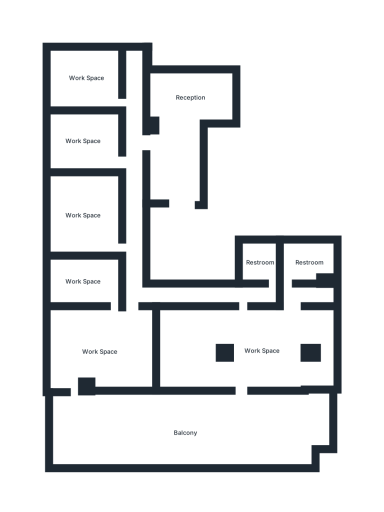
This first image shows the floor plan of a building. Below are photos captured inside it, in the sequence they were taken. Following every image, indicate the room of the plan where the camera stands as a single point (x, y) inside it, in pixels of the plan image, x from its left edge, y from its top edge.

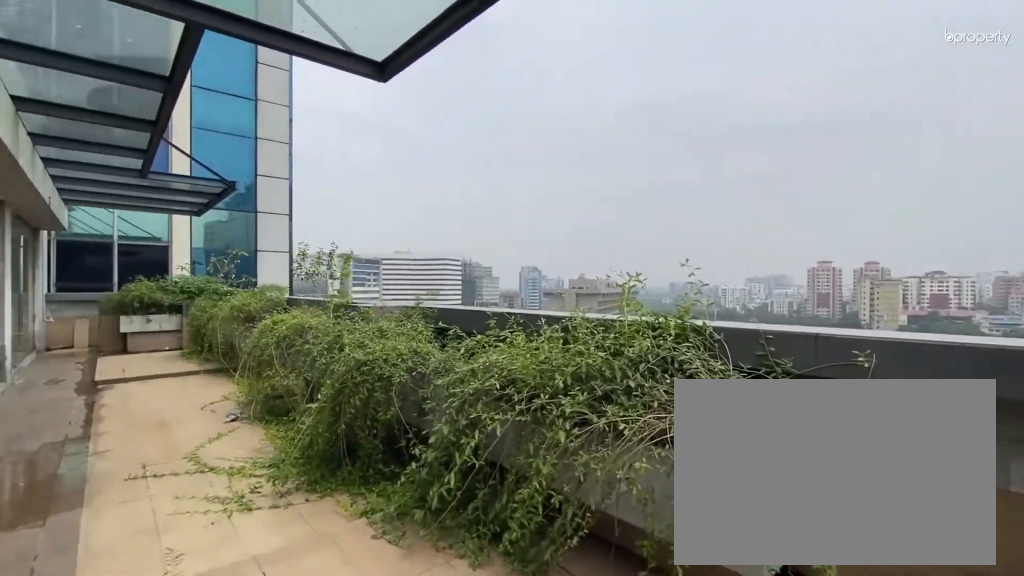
(107, 437)
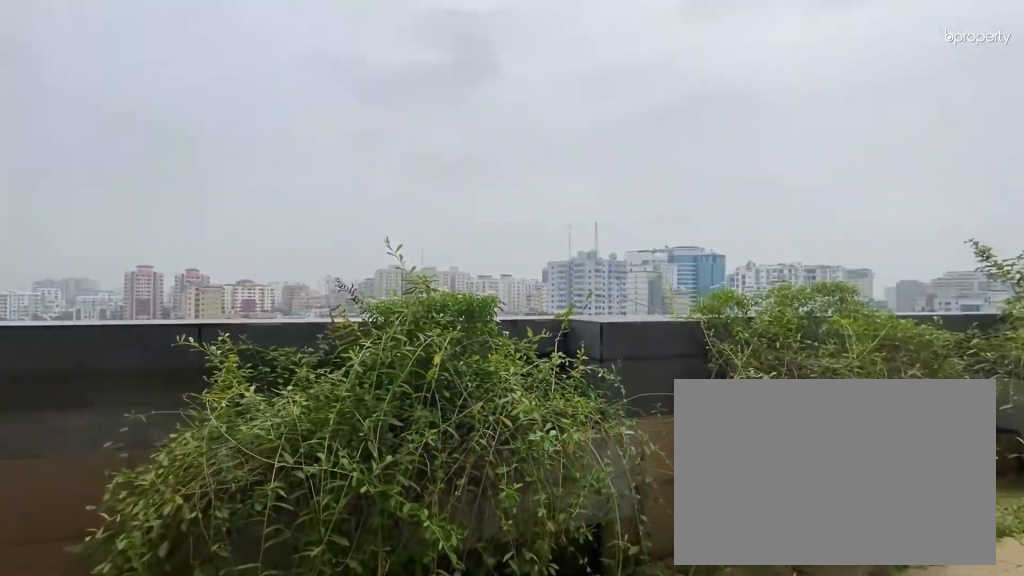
(224, 437)
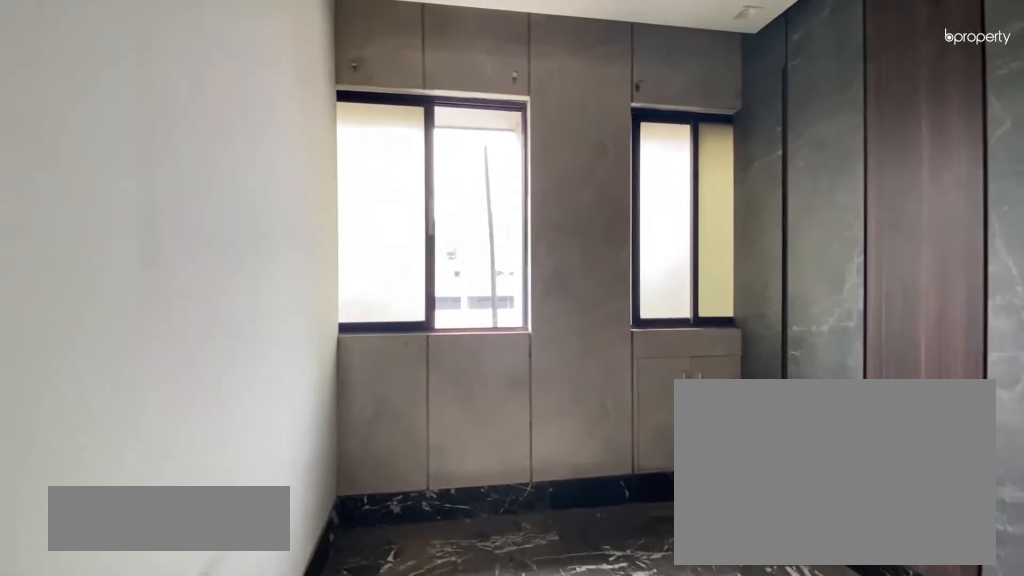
(82, 281)
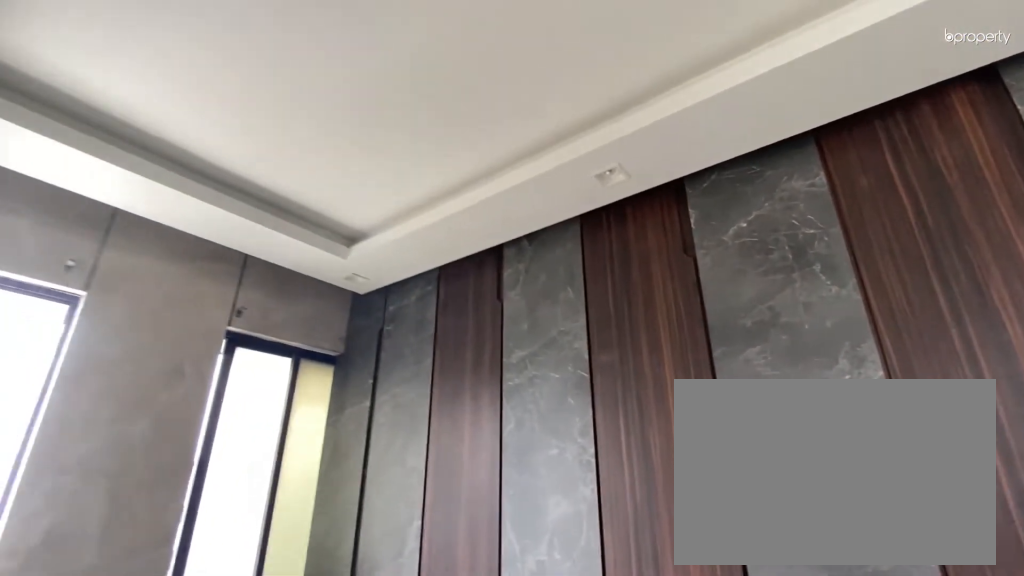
(82, 281)
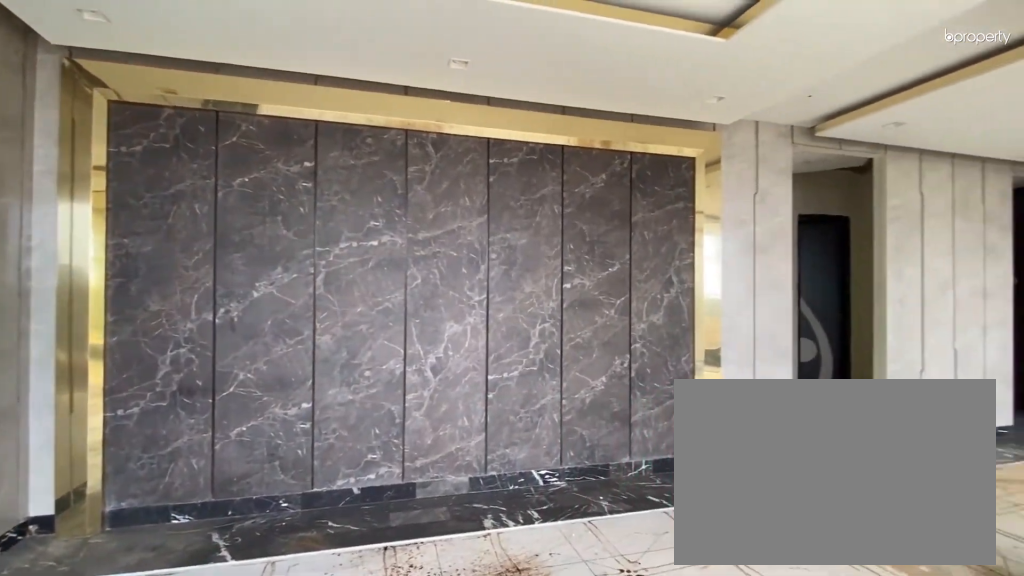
(250, 347)
